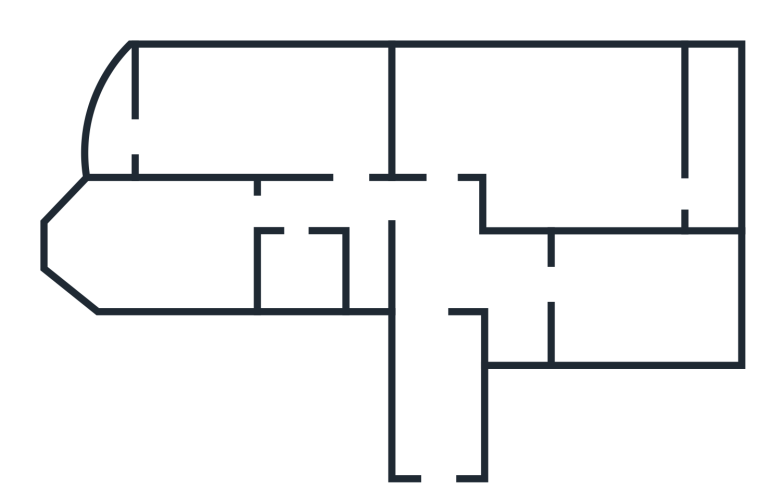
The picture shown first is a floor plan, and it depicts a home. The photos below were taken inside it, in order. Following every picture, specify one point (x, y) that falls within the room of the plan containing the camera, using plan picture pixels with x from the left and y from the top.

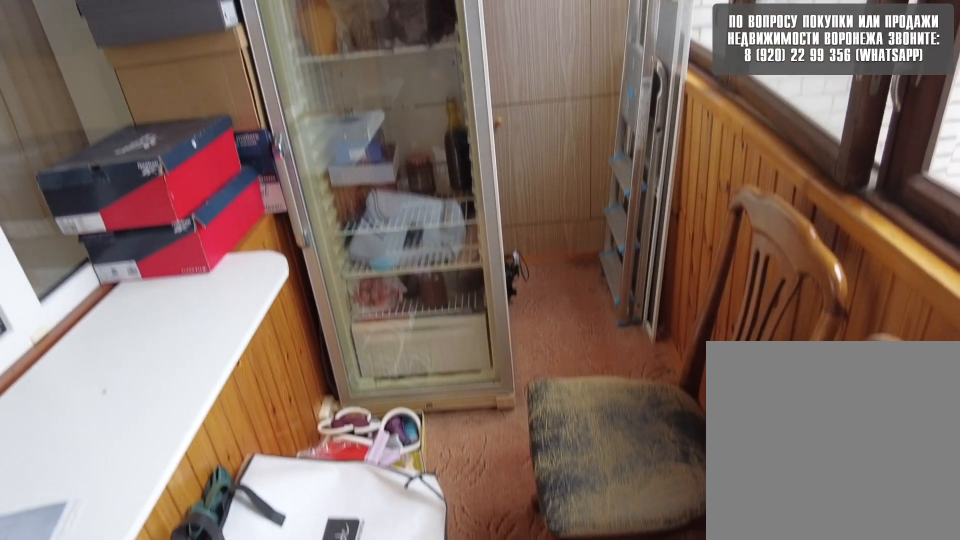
(728, 187)
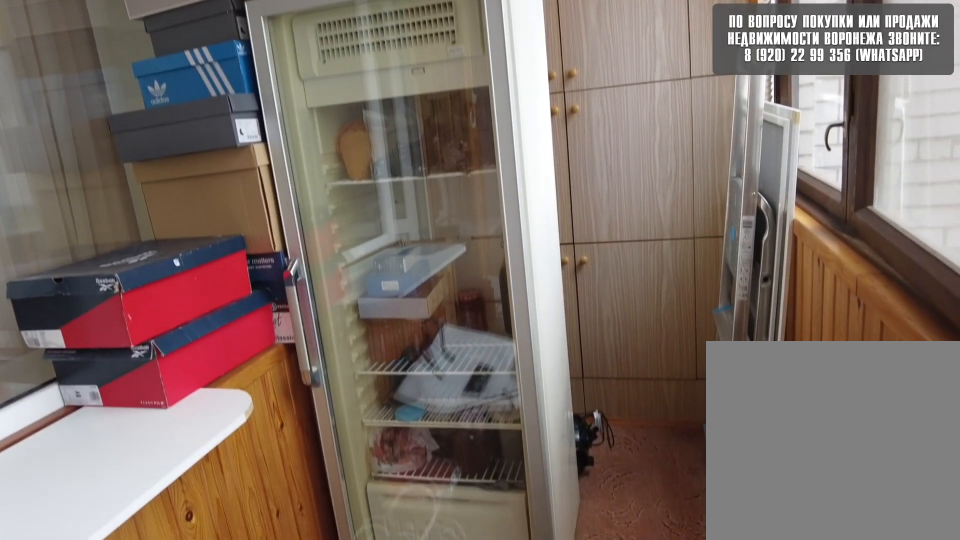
(728, 187)
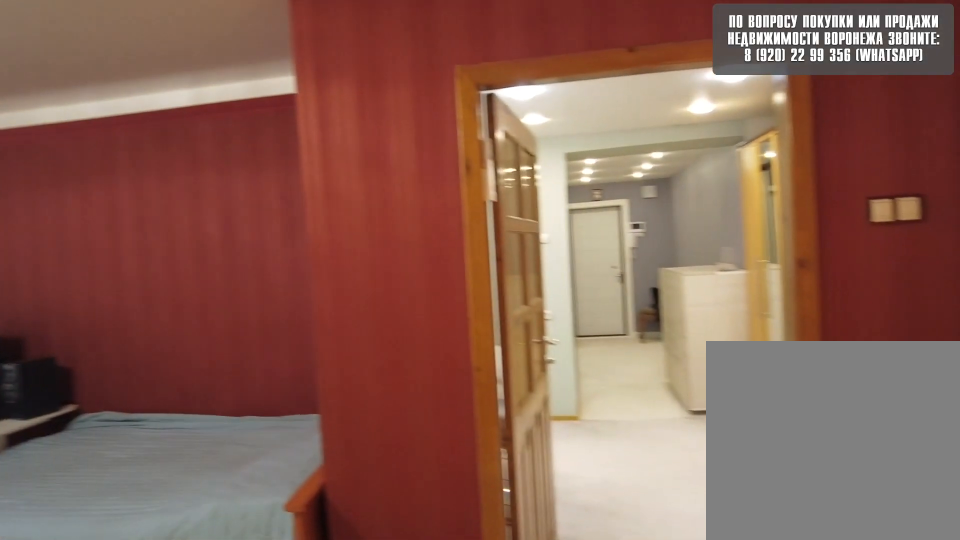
(439, 146)
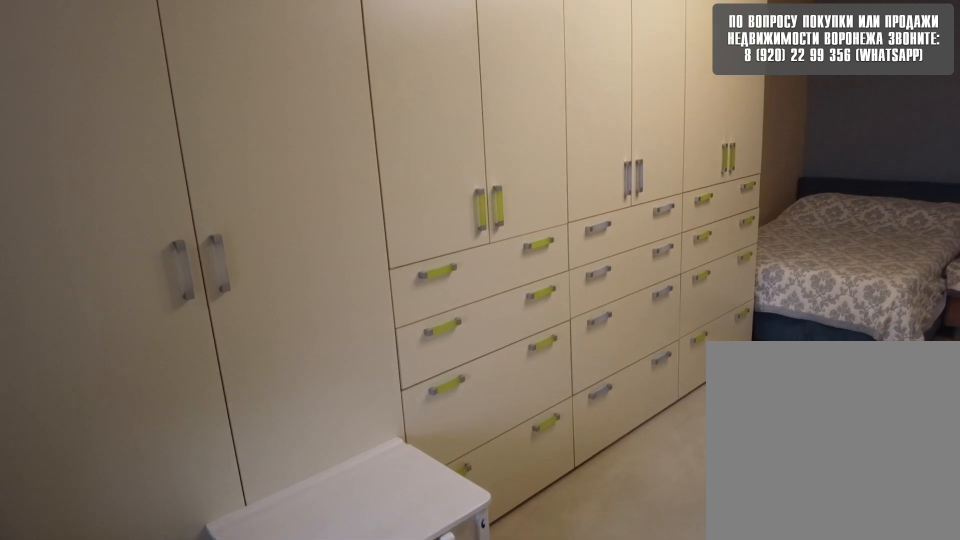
(315, 121)
